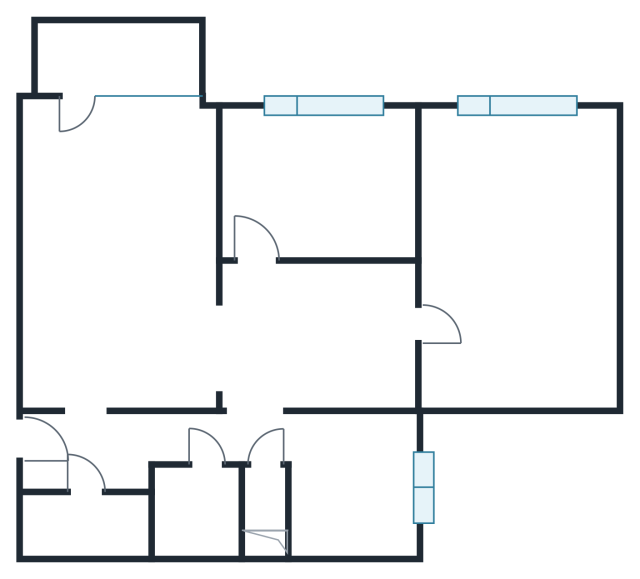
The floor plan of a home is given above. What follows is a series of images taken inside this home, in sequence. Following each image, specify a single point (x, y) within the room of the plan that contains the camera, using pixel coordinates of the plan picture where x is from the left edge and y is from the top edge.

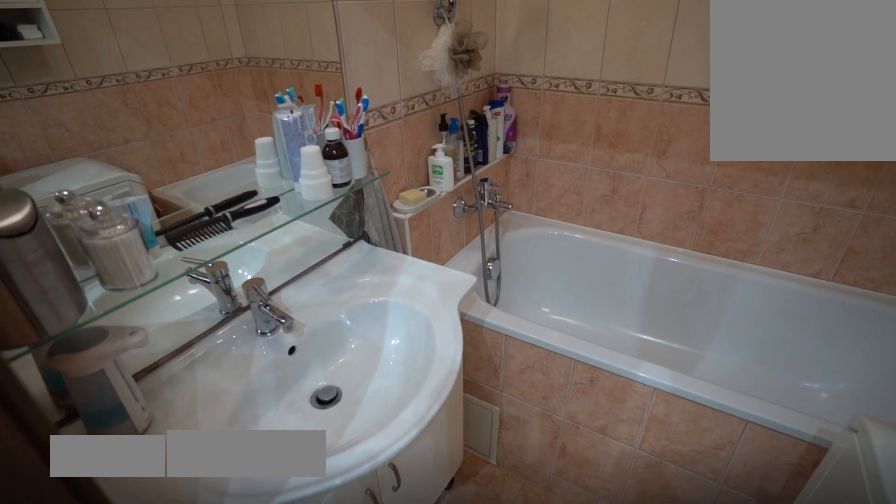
(183, 502)
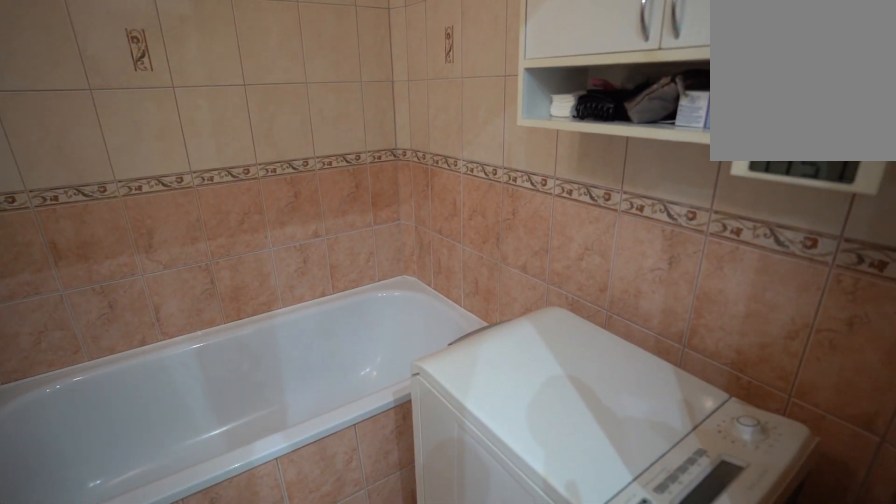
(184, 503)
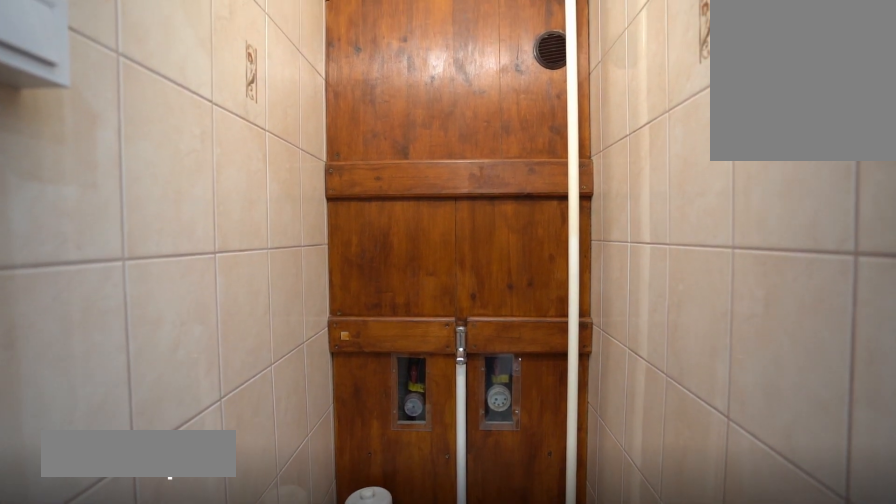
(266, 501)
